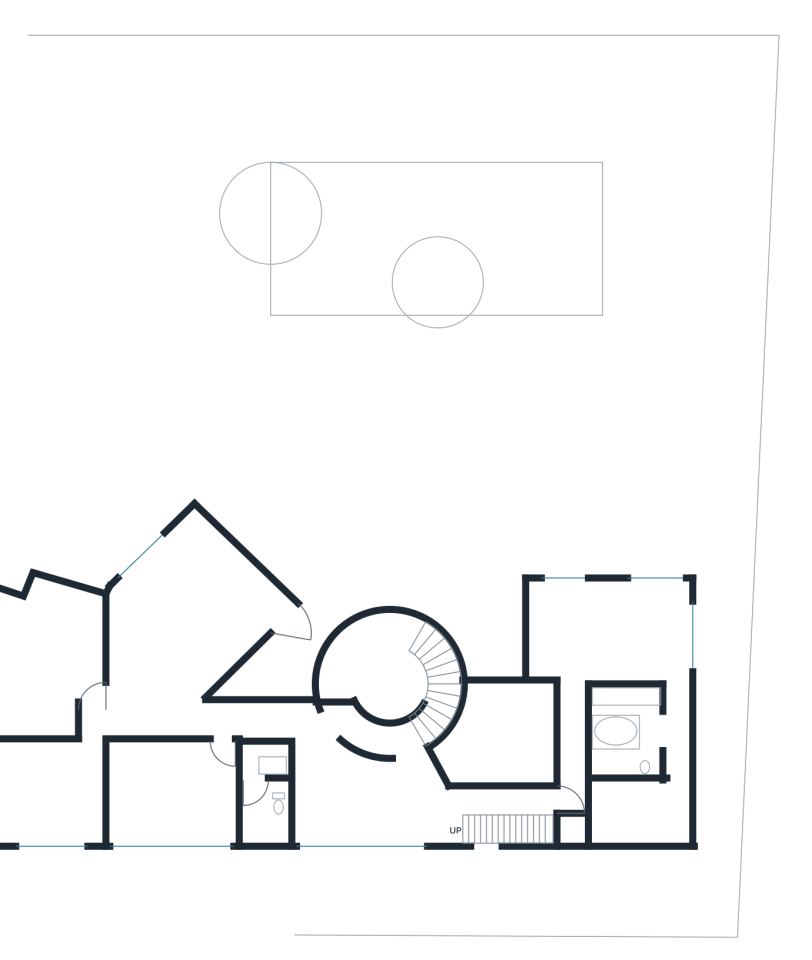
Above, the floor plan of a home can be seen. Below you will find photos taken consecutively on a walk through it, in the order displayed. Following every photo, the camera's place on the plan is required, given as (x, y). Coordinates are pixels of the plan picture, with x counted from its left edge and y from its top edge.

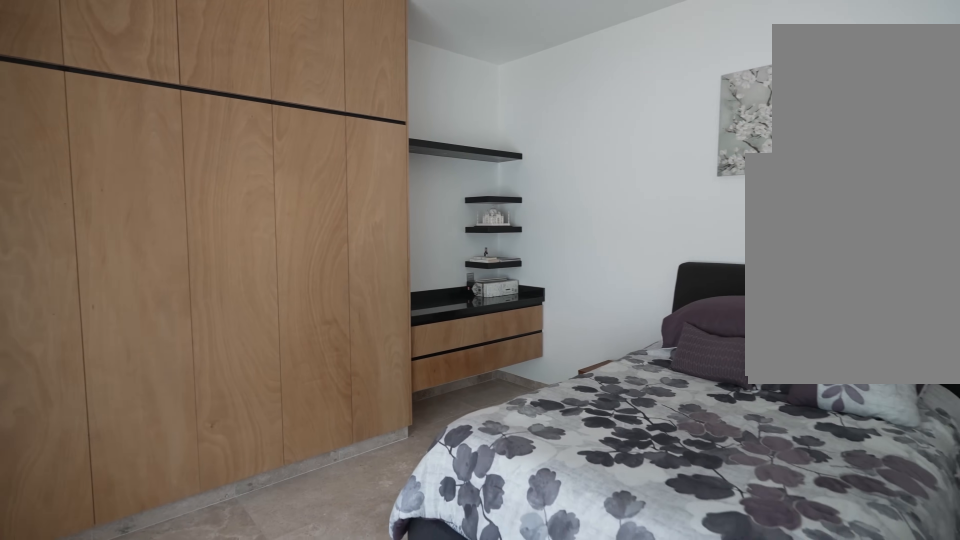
(214, 817)
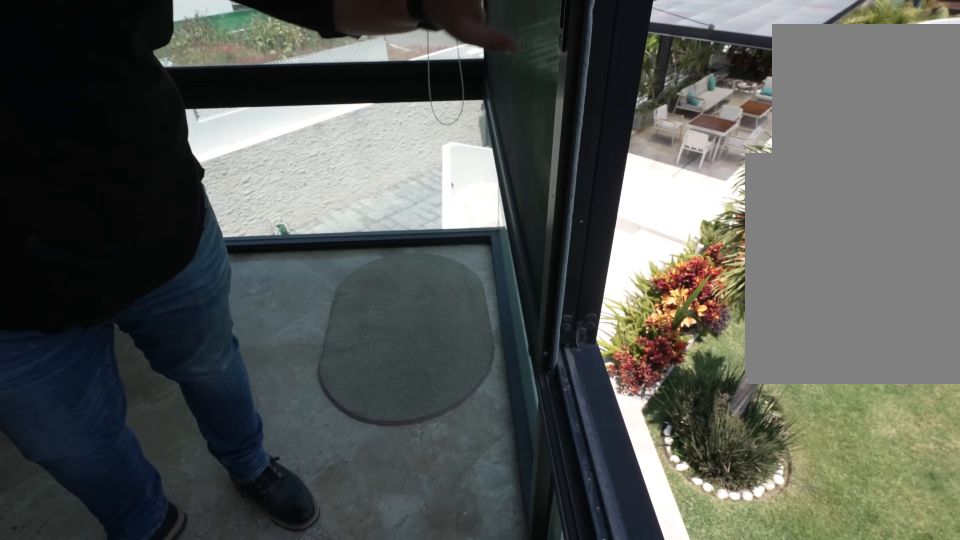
(195, 545)
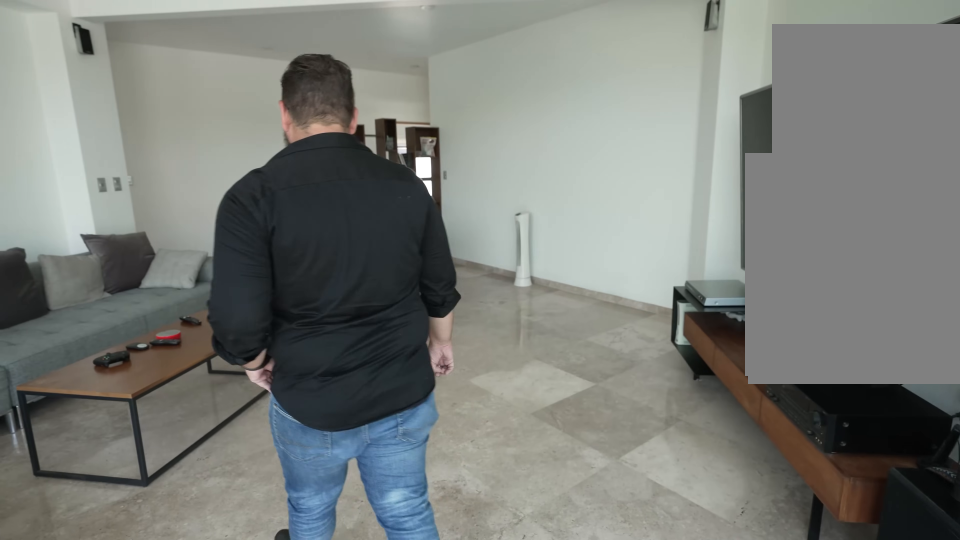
(195, 545)
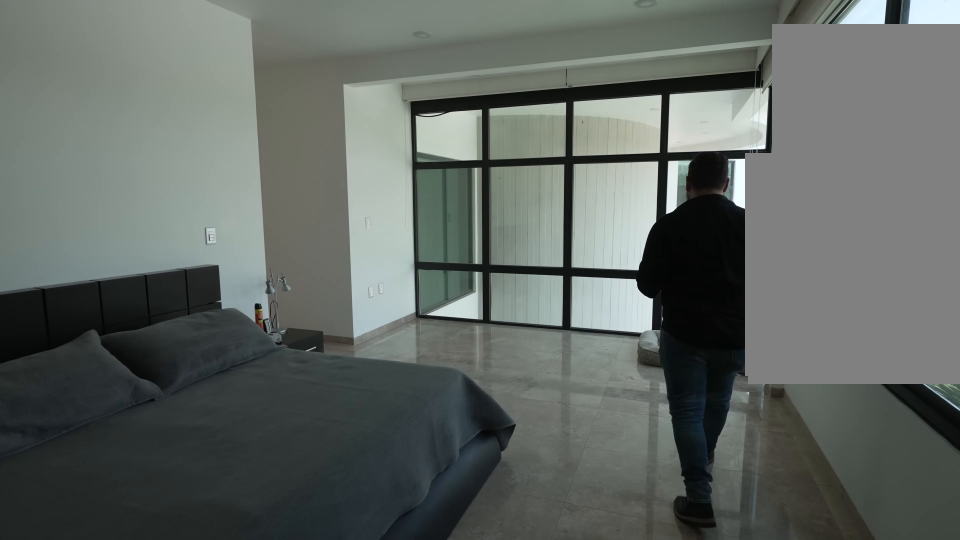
(643, 599)
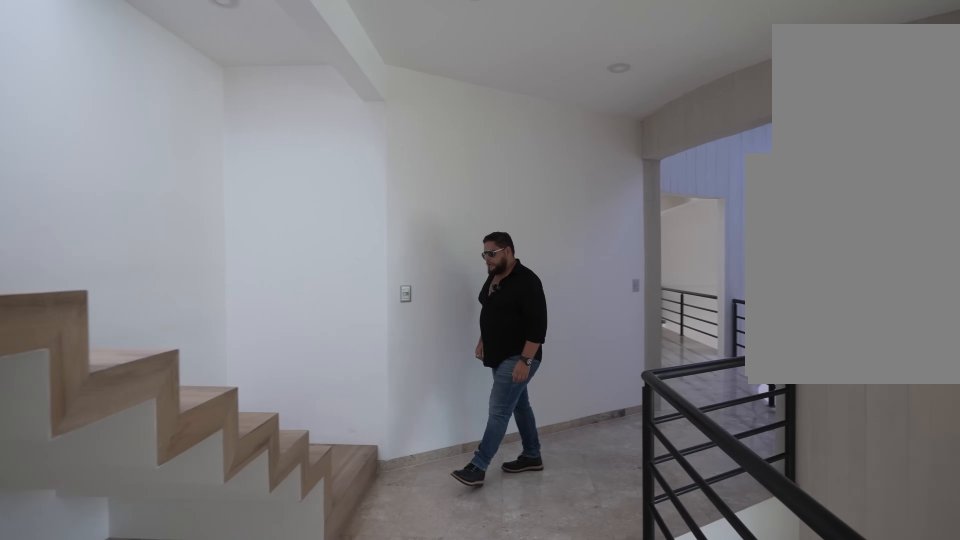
(526, 797)
